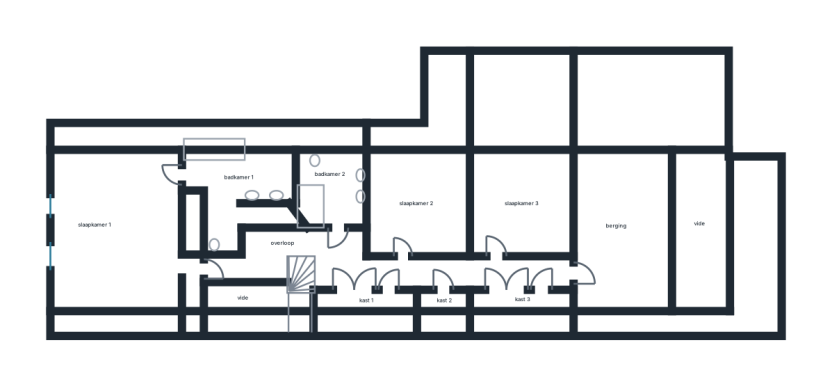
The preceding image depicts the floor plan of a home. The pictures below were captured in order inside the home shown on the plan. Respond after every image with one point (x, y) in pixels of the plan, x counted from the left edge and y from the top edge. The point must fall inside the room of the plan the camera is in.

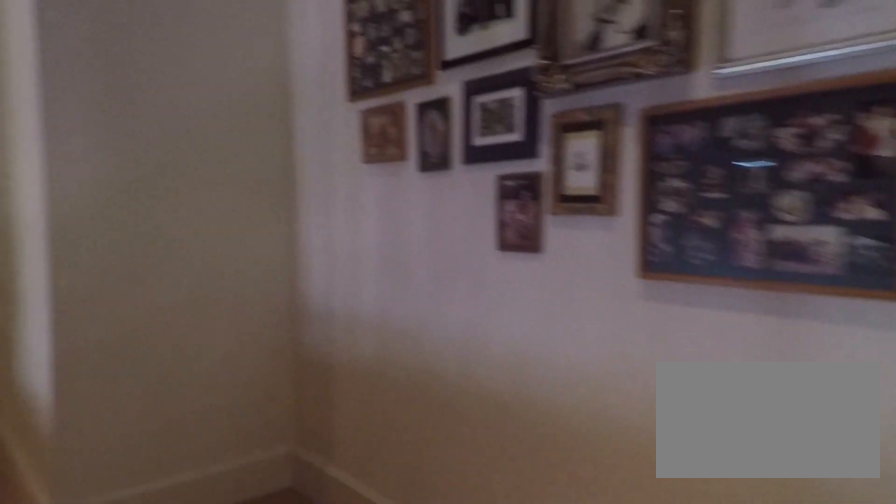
(371, 264)
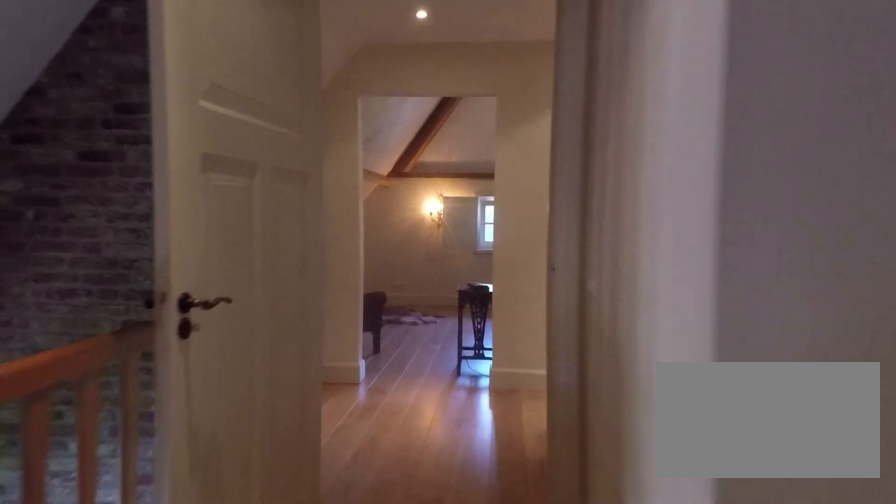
(371, 264)
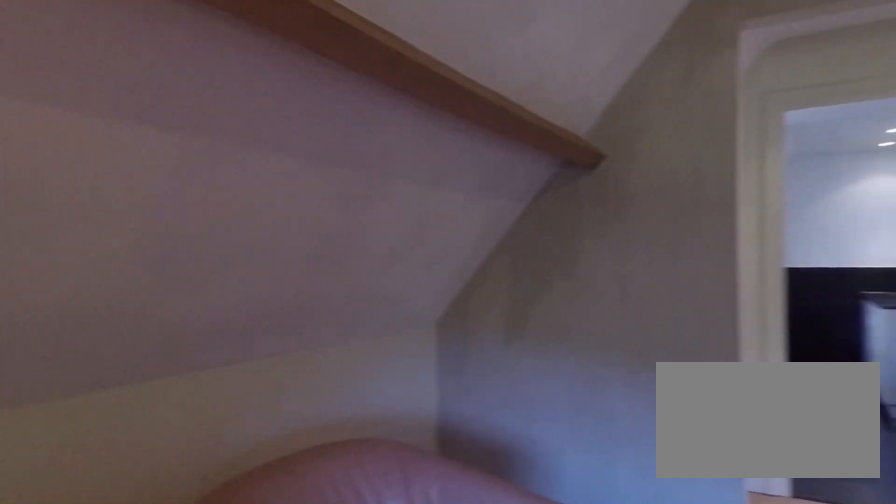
(123, 233)
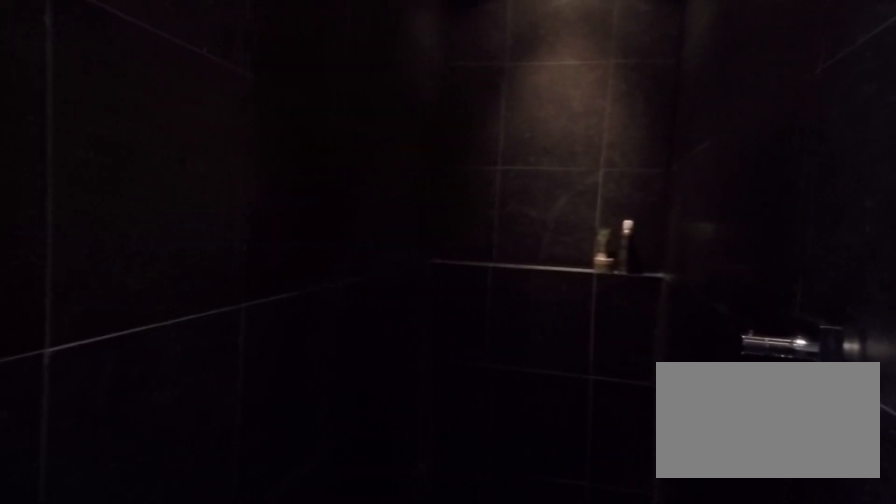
(240, 185)
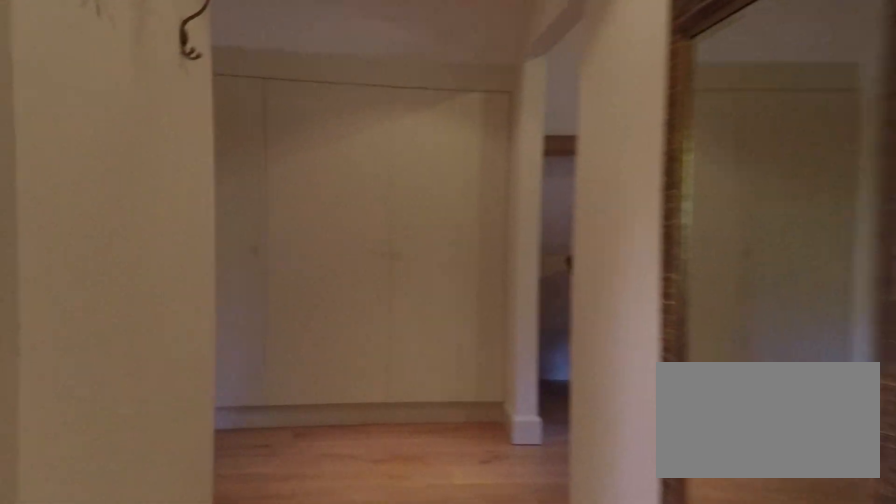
(123, 233)
